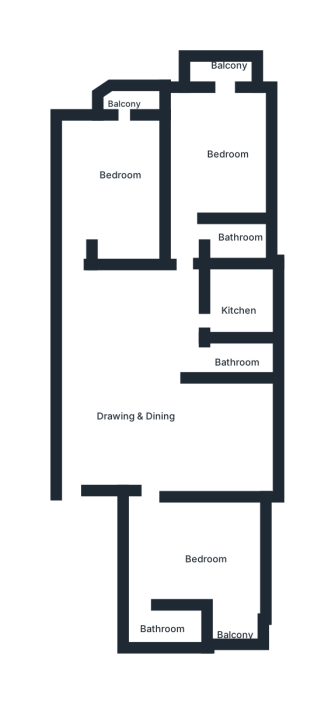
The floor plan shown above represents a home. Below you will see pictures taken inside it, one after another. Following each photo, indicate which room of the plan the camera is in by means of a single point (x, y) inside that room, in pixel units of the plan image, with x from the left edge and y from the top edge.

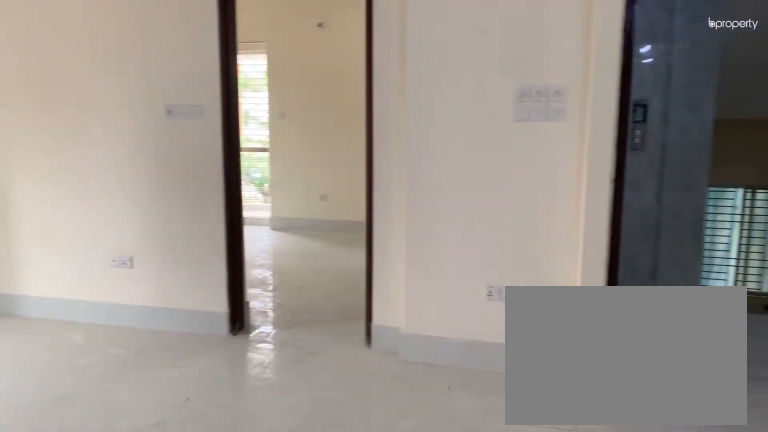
(141, 412)
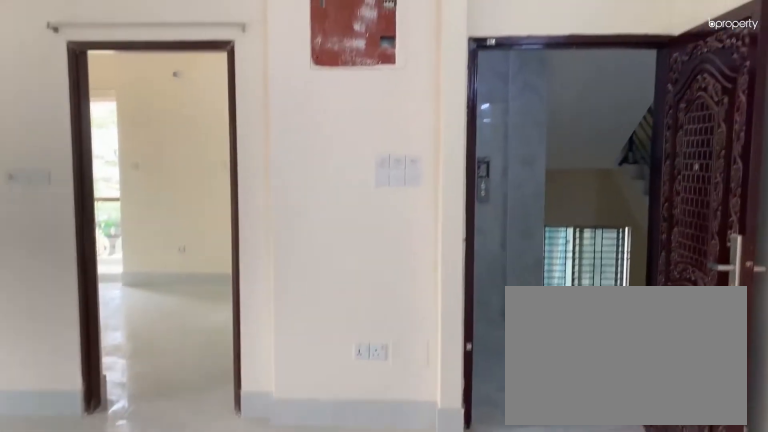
(141, 412)
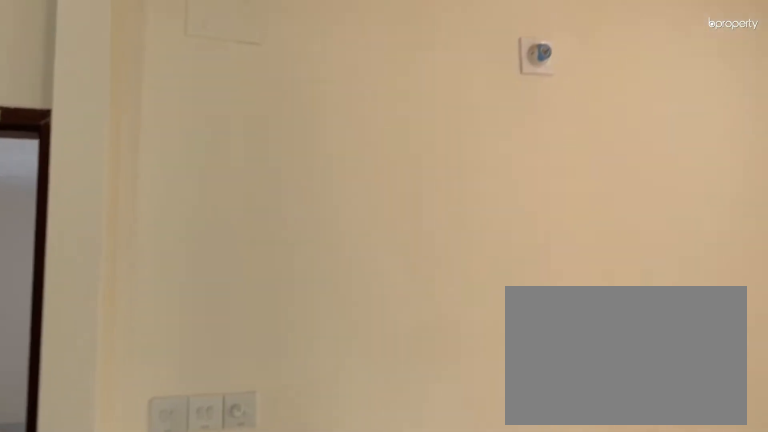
(196, 556)
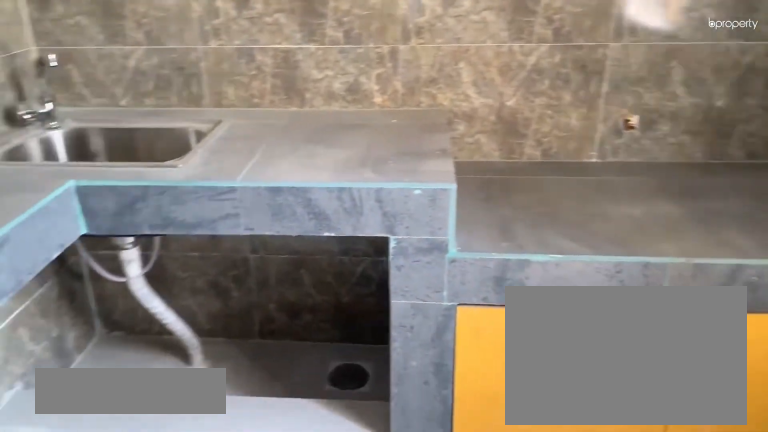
(239, 307)
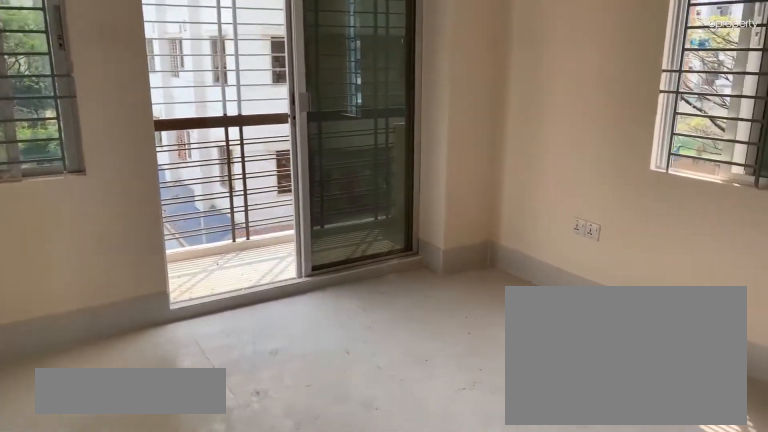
(226, 135)
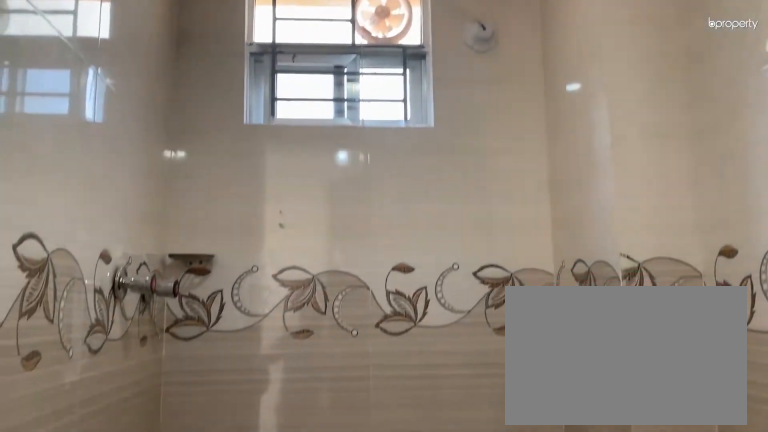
(227, 236)
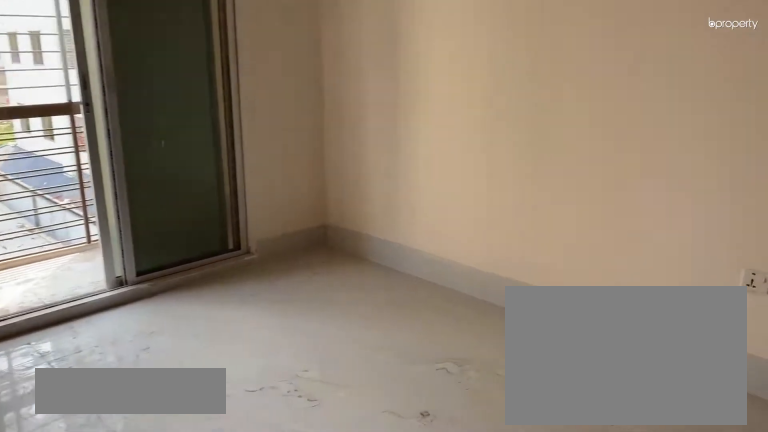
(110, 175)
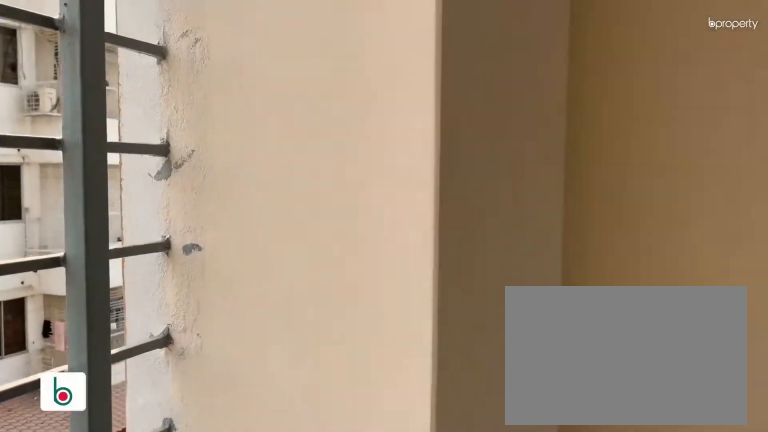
(118, 98)
